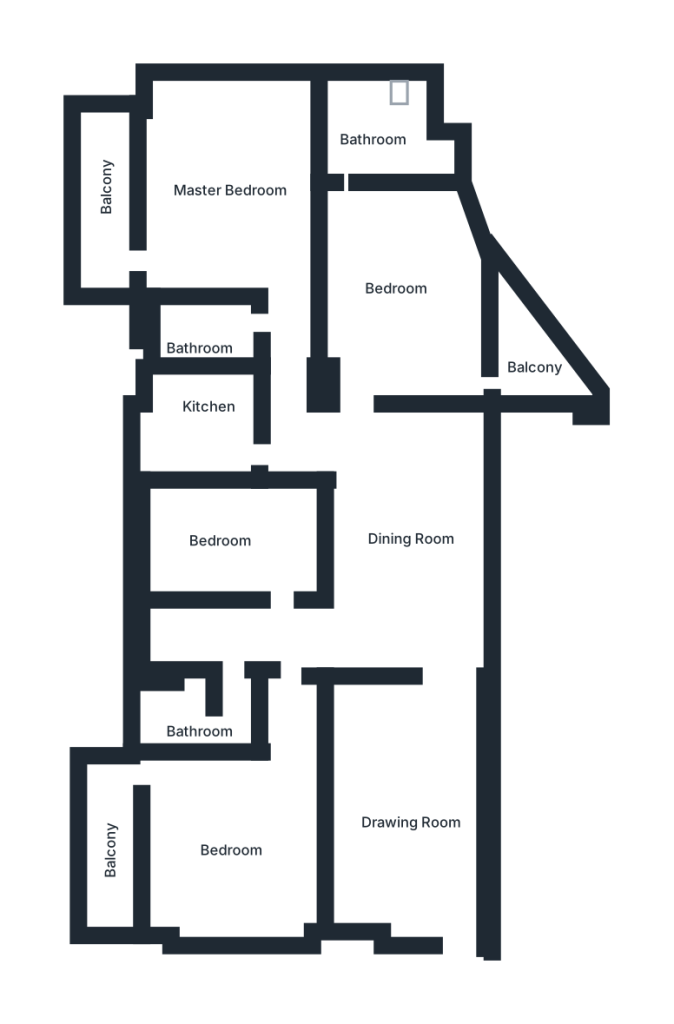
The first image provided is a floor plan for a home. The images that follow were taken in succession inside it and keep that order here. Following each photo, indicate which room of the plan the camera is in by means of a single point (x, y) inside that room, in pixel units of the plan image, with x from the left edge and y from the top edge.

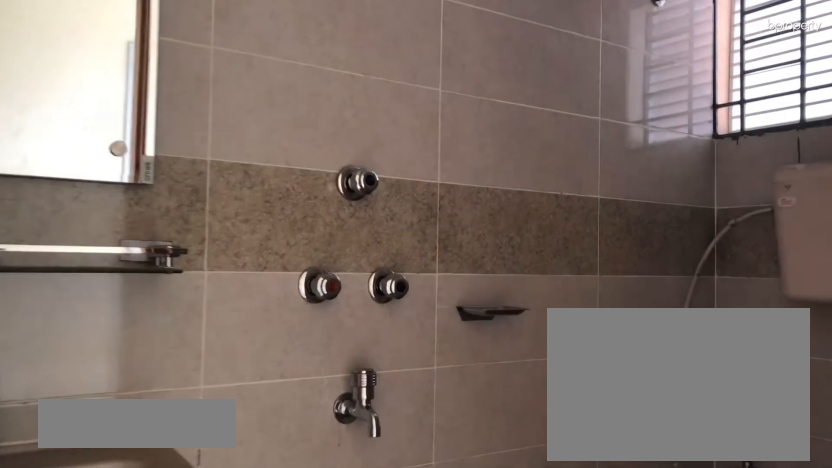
(191, 710)
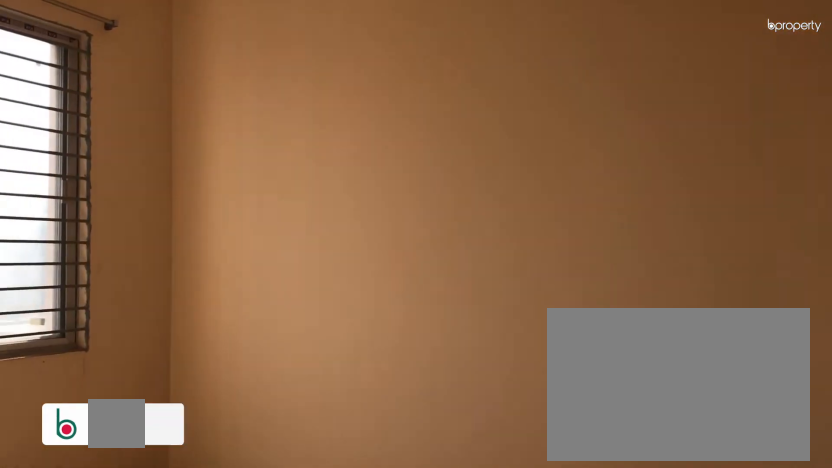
(216, 537)
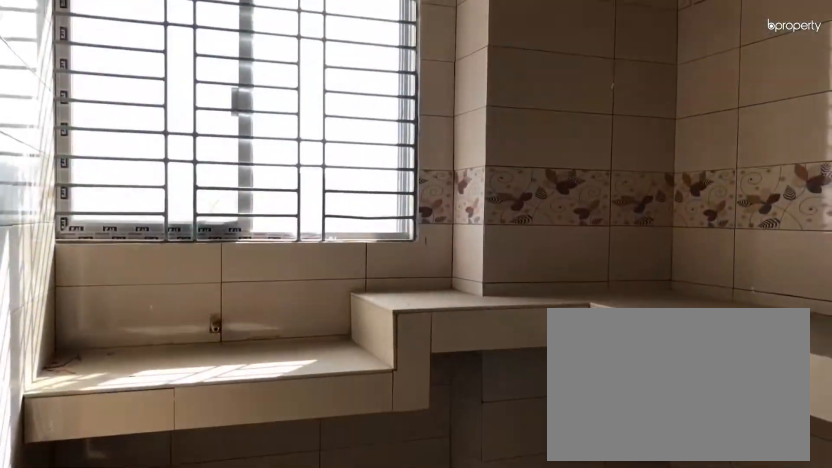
(195, 401)
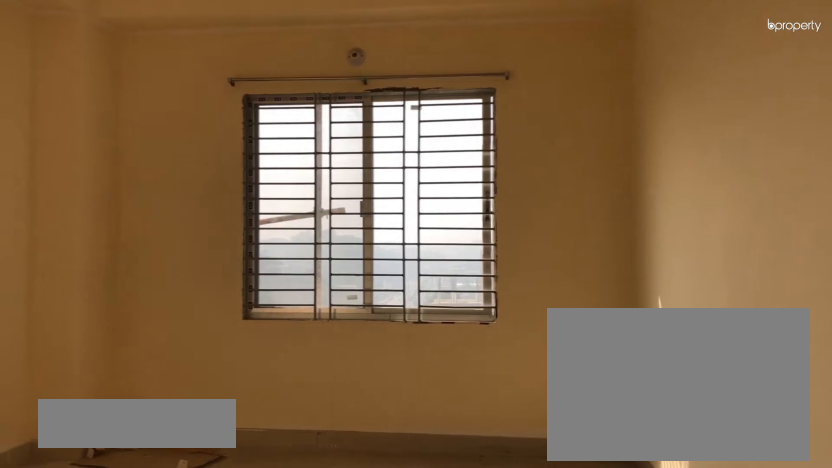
(226, 185)
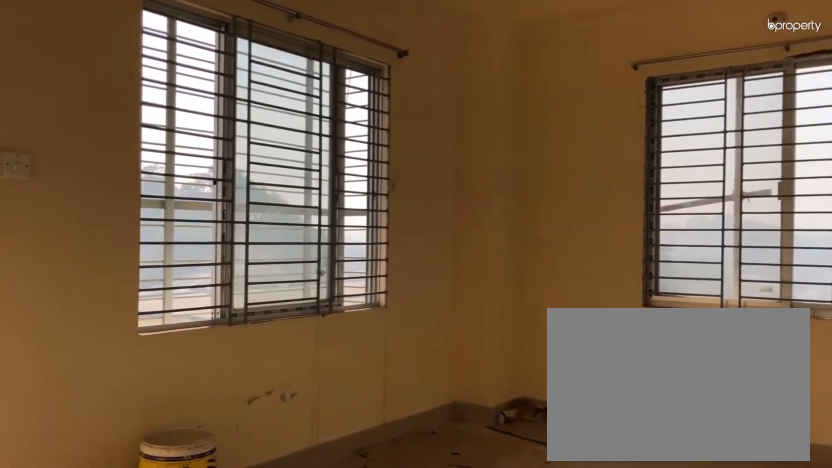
(226, 185)
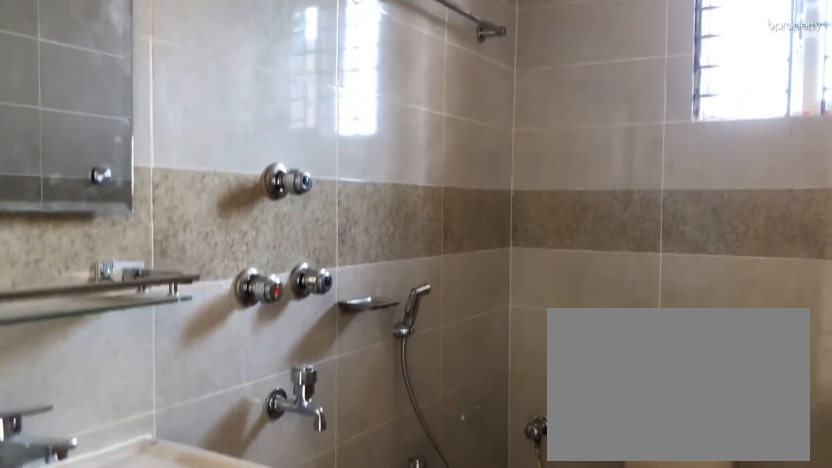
(206, 339)
